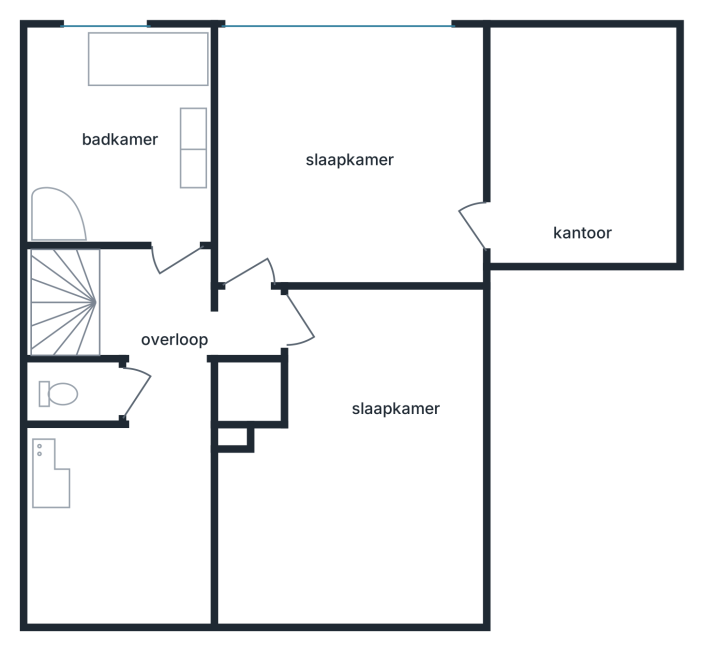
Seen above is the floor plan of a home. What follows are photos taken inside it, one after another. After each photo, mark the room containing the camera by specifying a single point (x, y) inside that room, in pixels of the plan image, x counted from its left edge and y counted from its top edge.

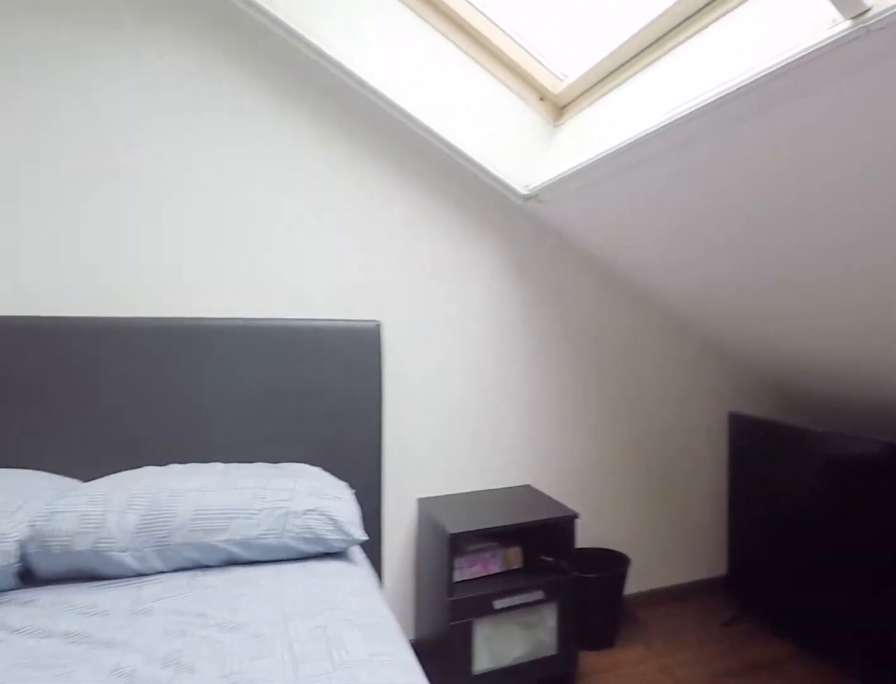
(369, 412)
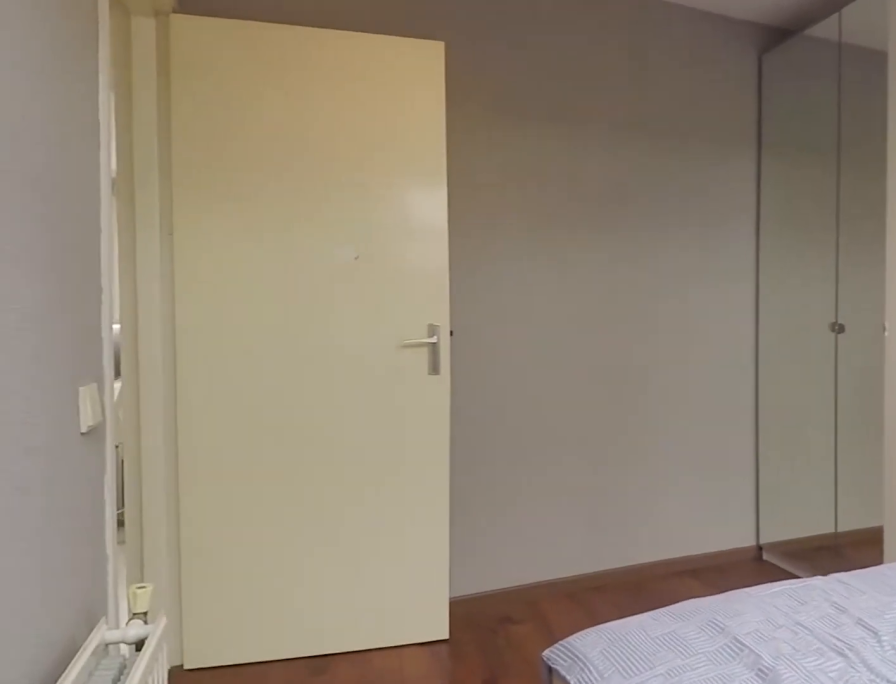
(369, 412)
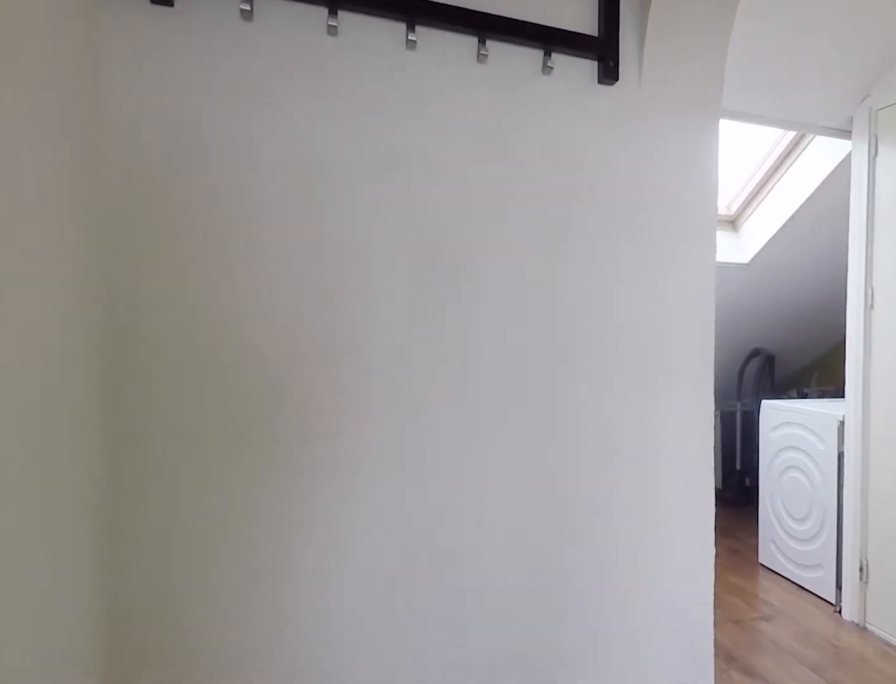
(154, 390)
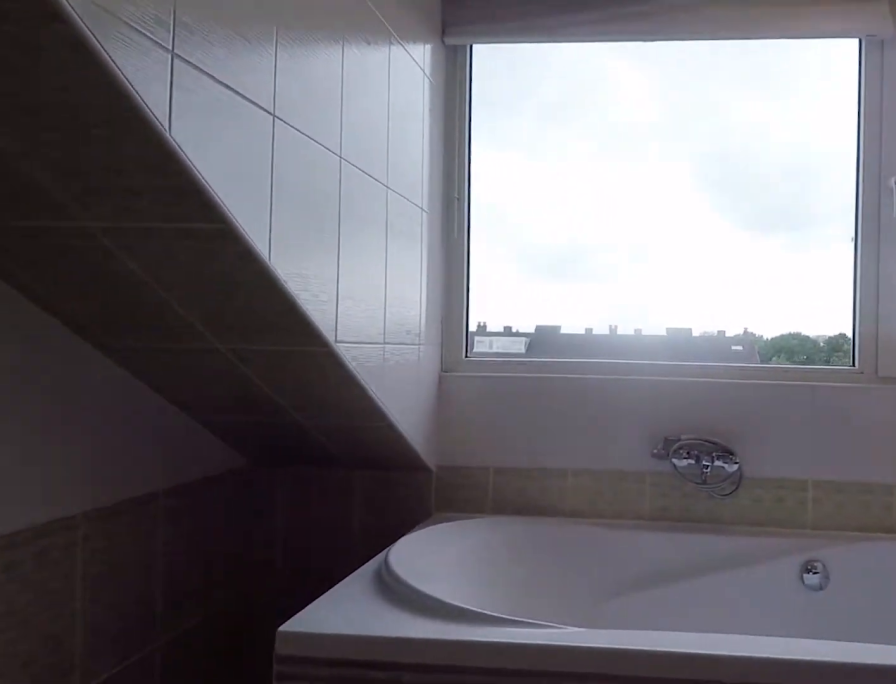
(126, 139)
